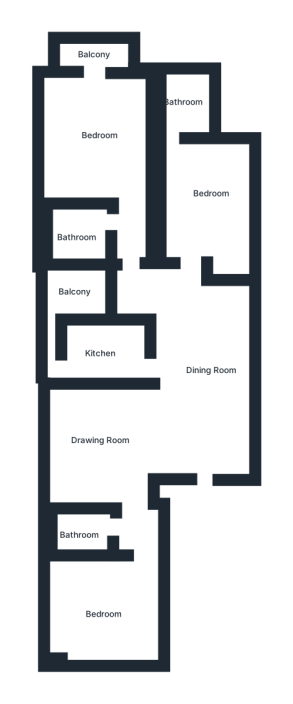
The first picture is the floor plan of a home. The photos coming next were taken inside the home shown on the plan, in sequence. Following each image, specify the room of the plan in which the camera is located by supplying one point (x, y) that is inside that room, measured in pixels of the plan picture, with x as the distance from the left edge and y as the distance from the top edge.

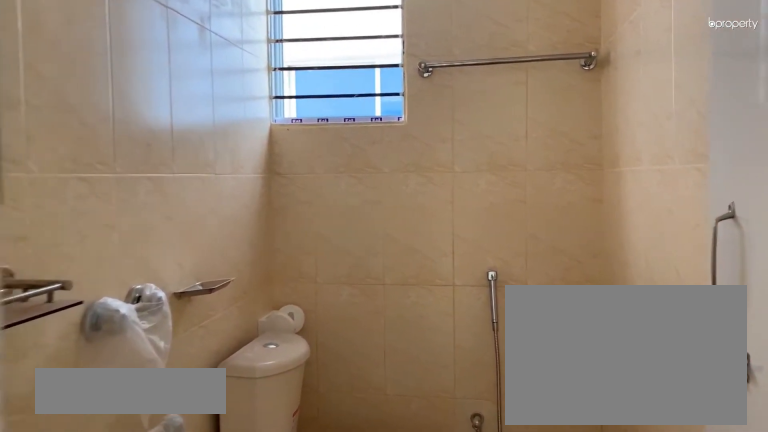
(85, 528)
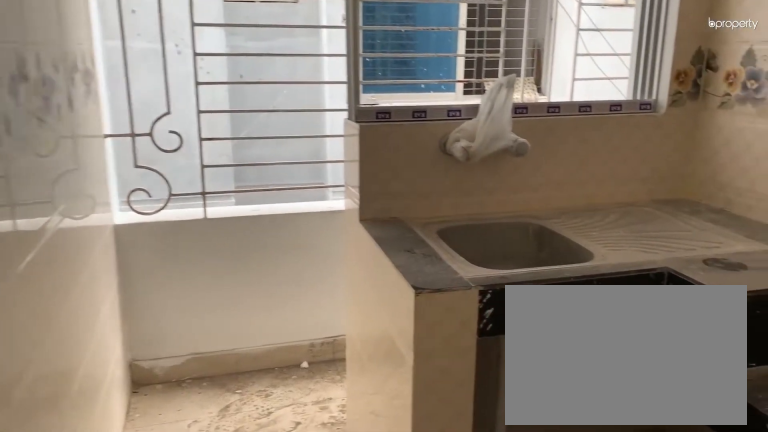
(104, 349)
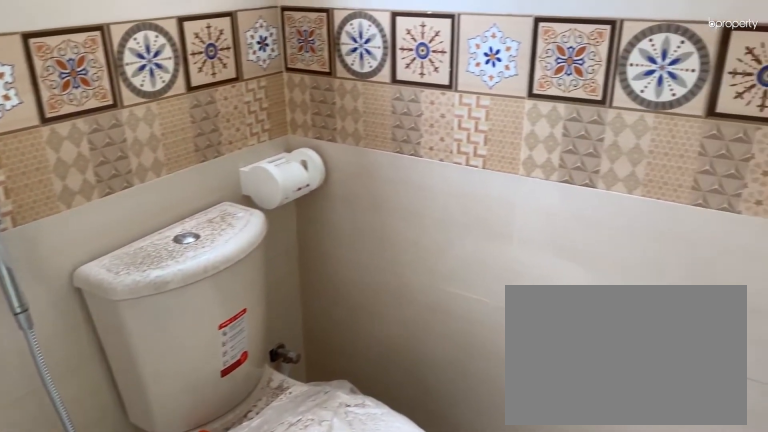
(184, 106)
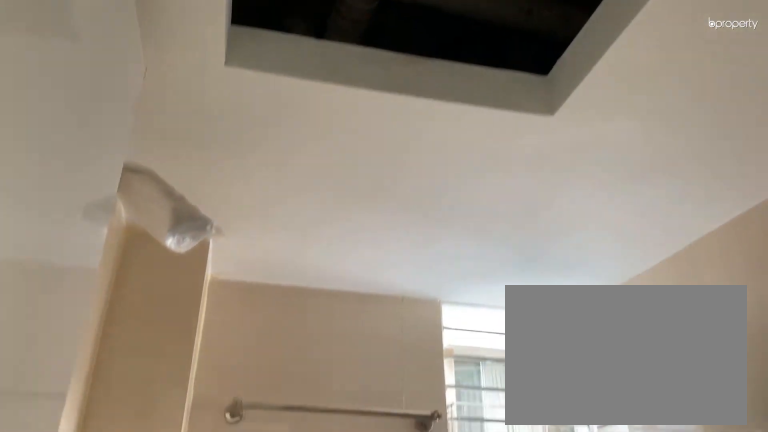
(184, 106)
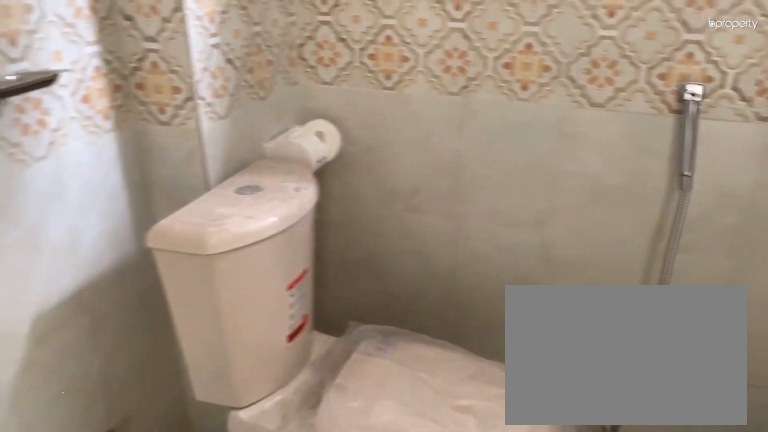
(77, 234)
